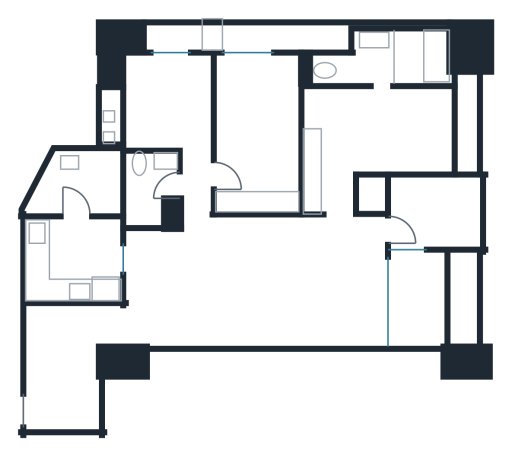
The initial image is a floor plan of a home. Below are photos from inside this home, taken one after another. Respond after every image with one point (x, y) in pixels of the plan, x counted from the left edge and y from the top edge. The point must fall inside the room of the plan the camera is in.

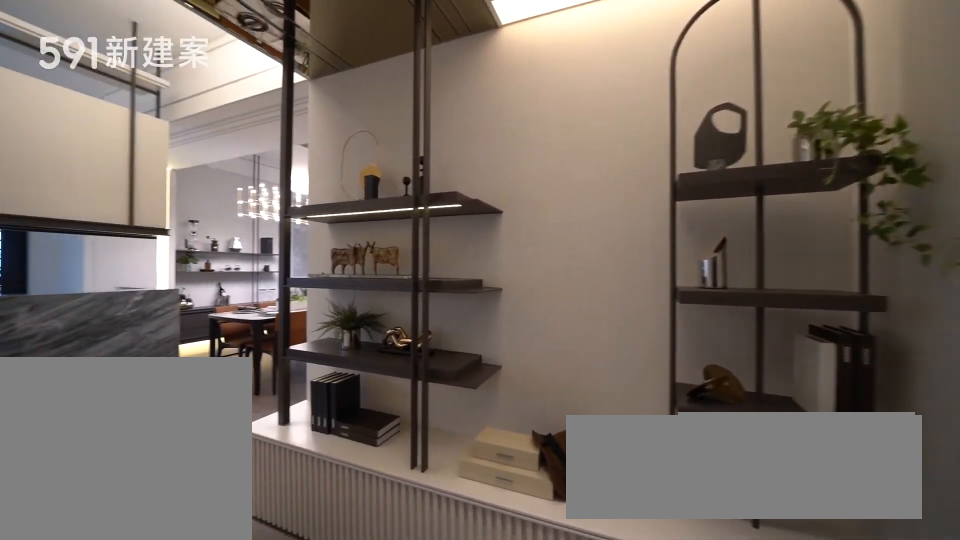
(61, 384)
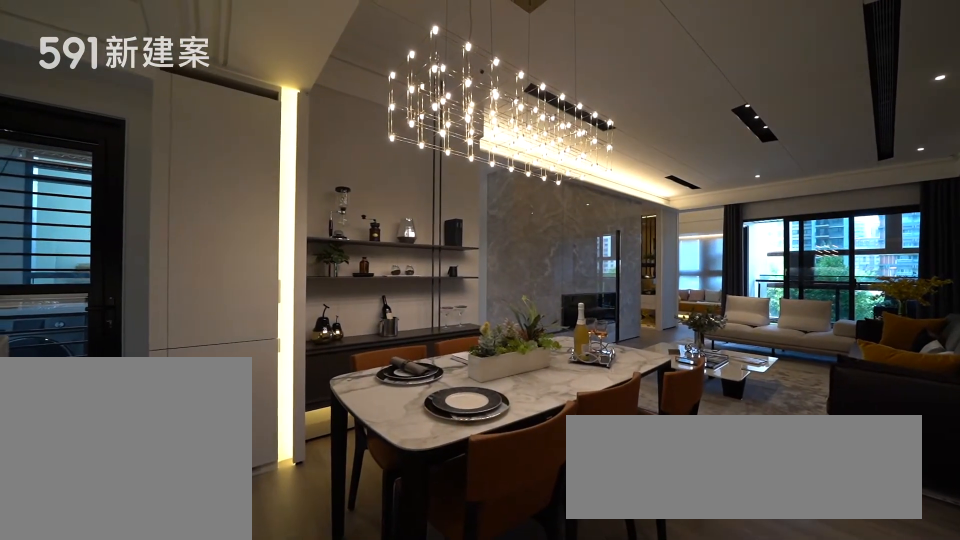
(180, 286)
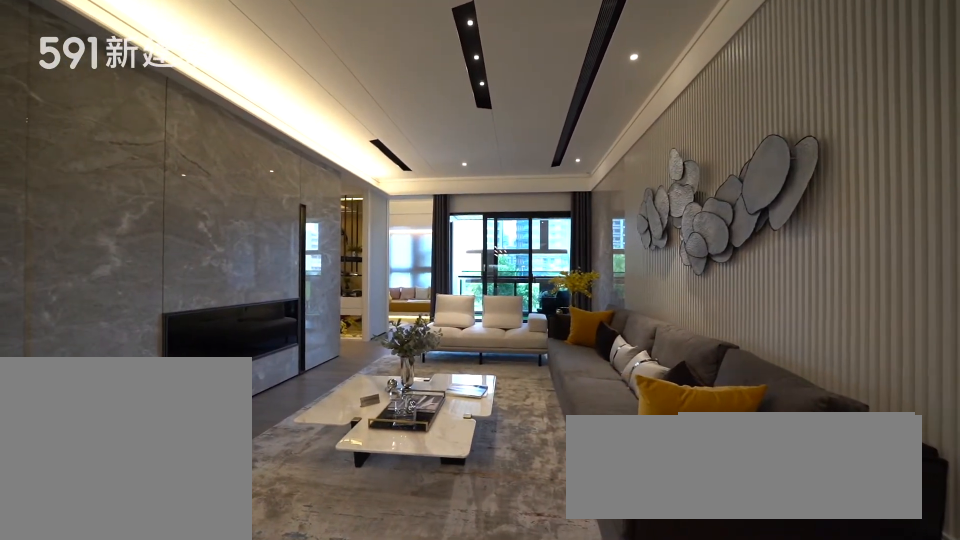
(305, 282)
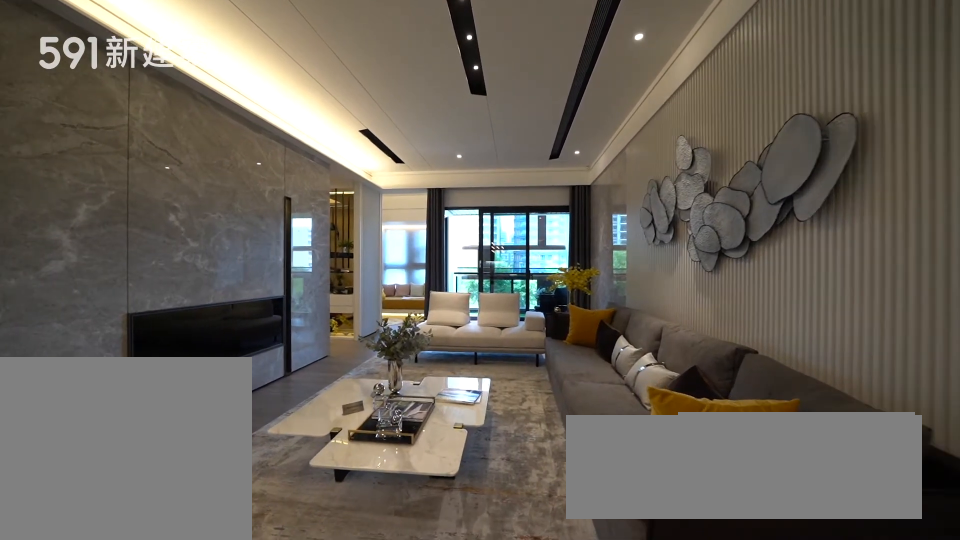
(305, 282)
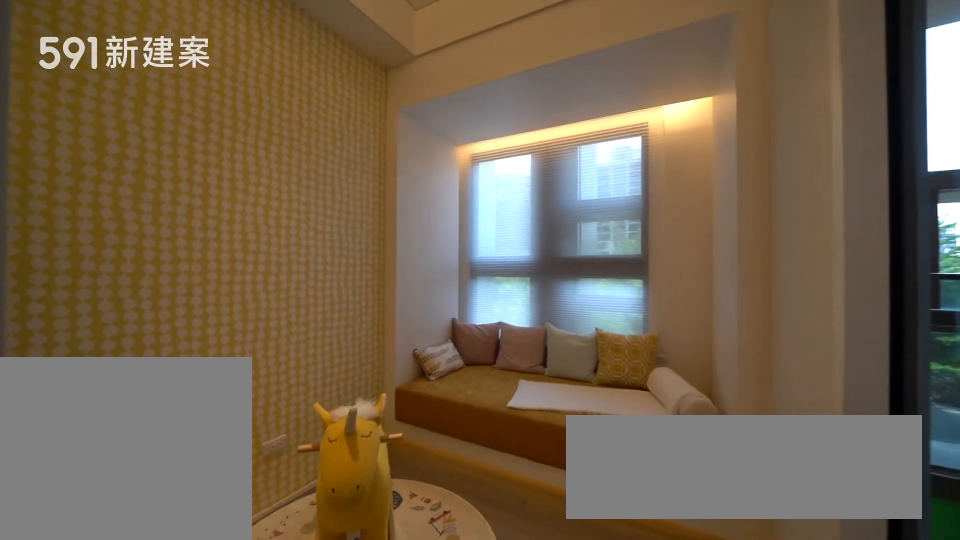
(432, 209)
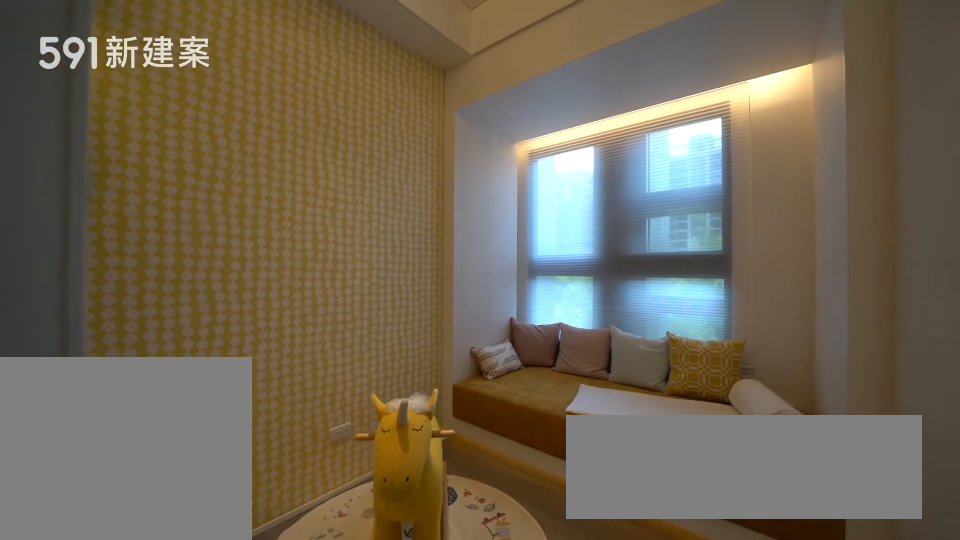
(432, 209)
